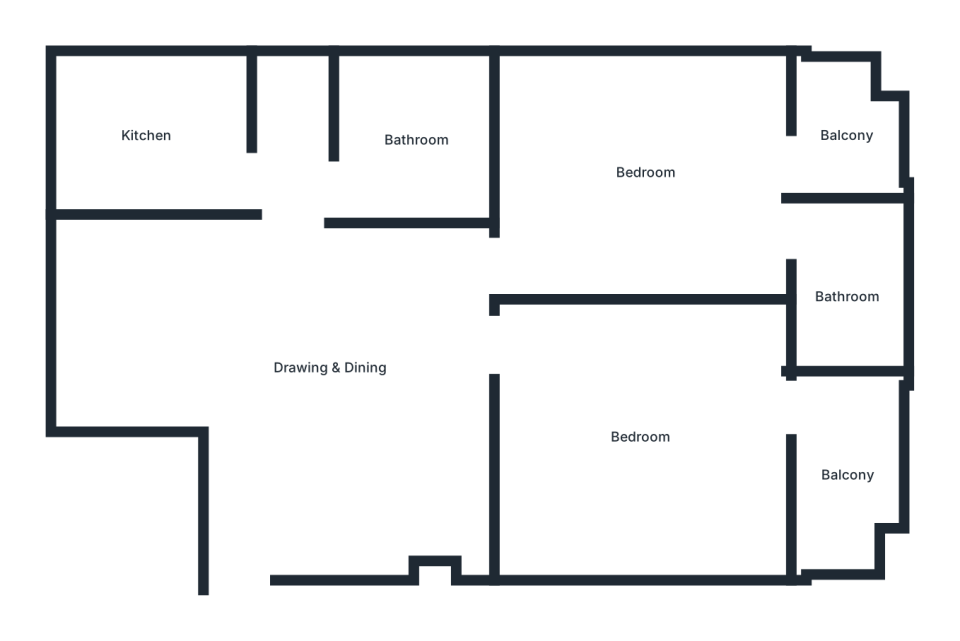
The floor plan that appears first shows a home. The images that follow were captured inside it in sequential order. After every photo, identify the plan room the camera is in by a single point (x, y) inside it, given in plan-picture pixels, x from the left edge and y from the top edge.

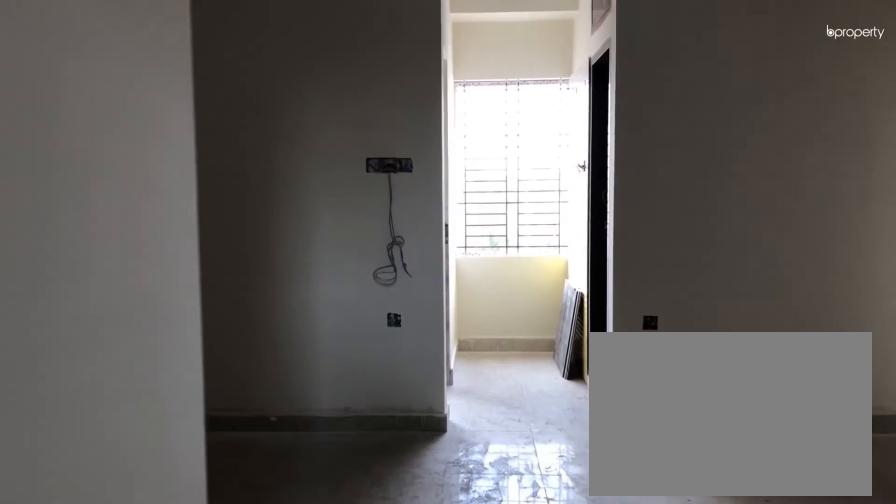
(257, 547)
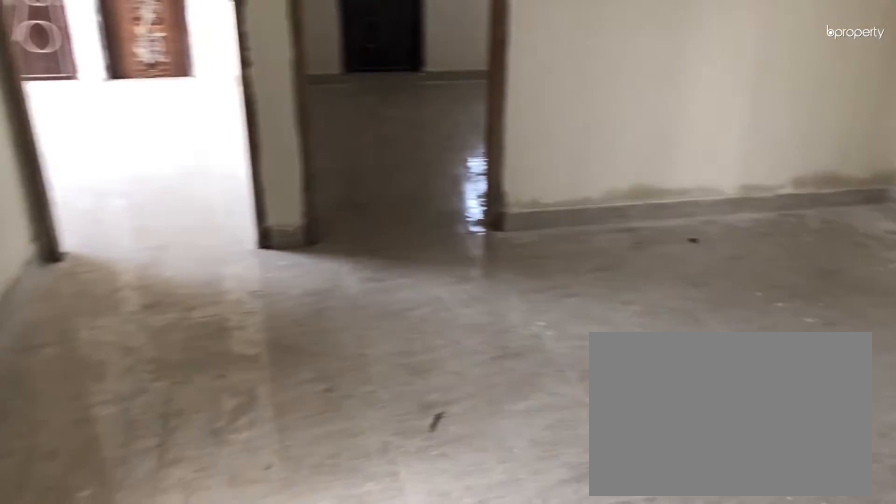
(332, 367)
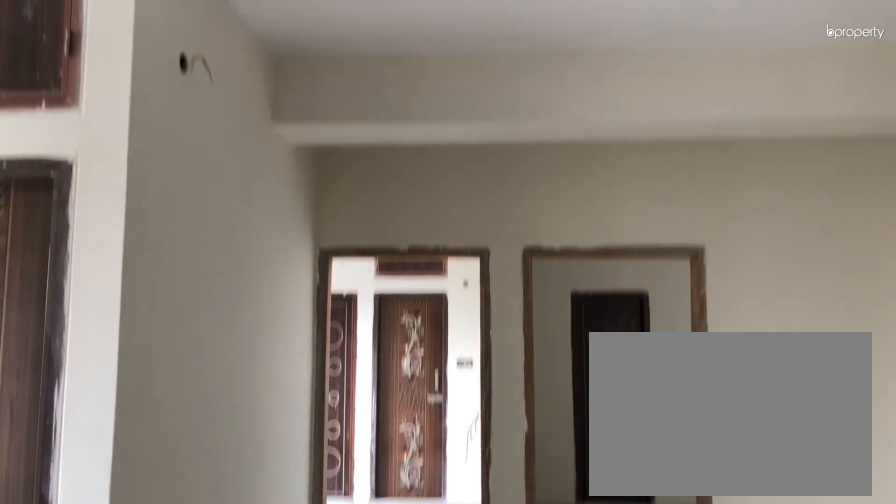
(332, 367)
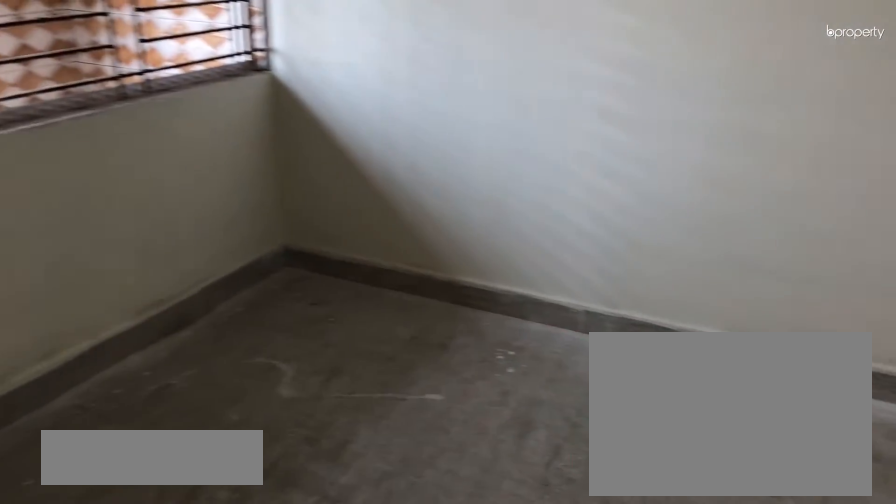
(640, 438)
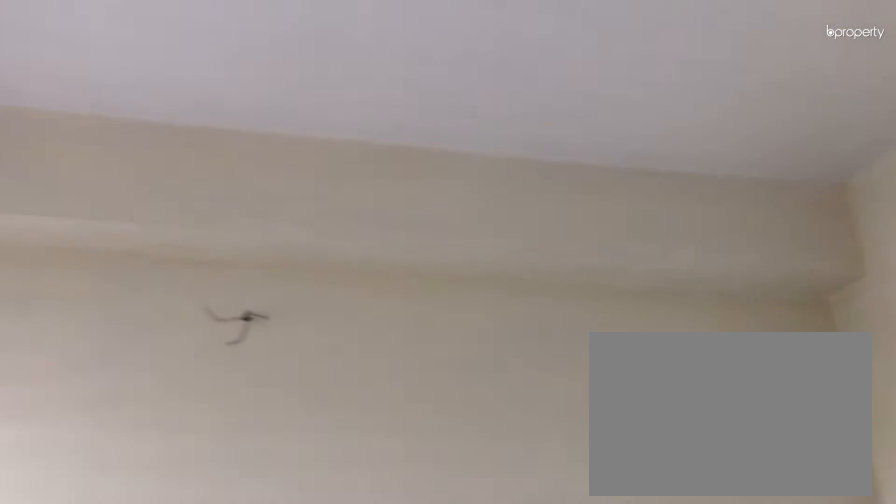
(640, 438)
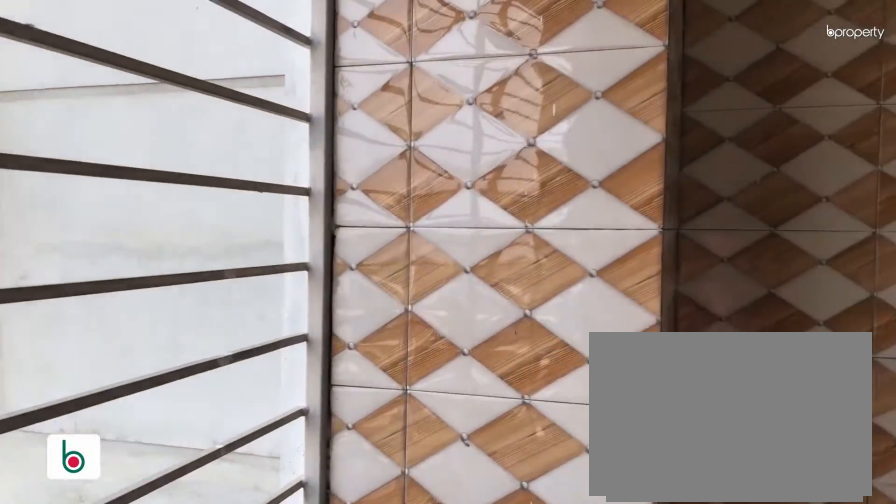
(846, 477)
